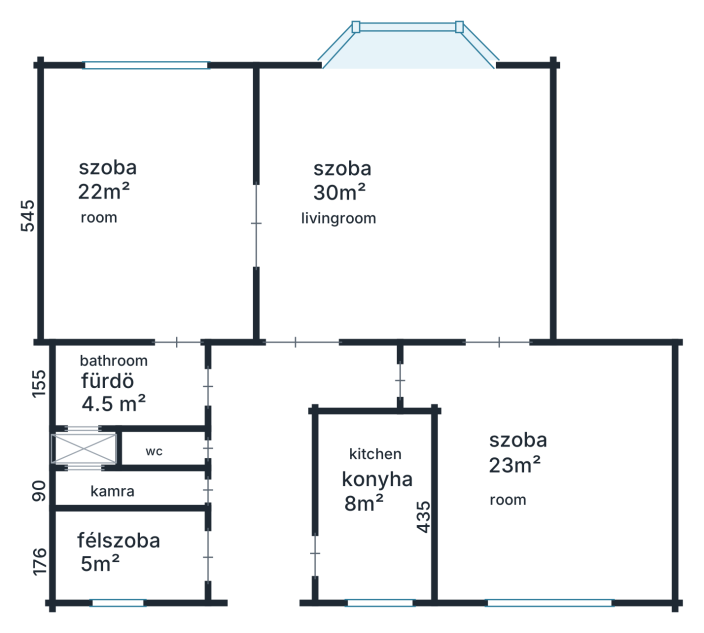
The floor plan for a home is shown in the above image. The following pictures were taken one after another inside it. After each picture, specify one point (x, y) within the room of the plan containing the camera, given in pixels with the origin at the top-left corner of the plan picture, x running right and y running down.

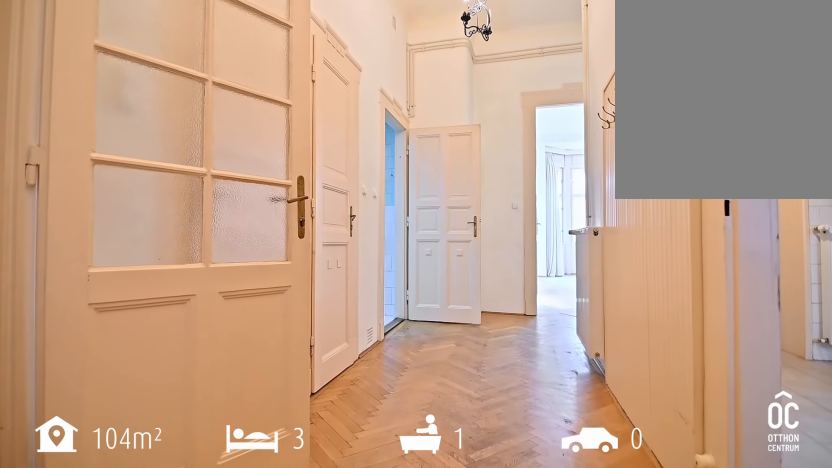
(260, 413)
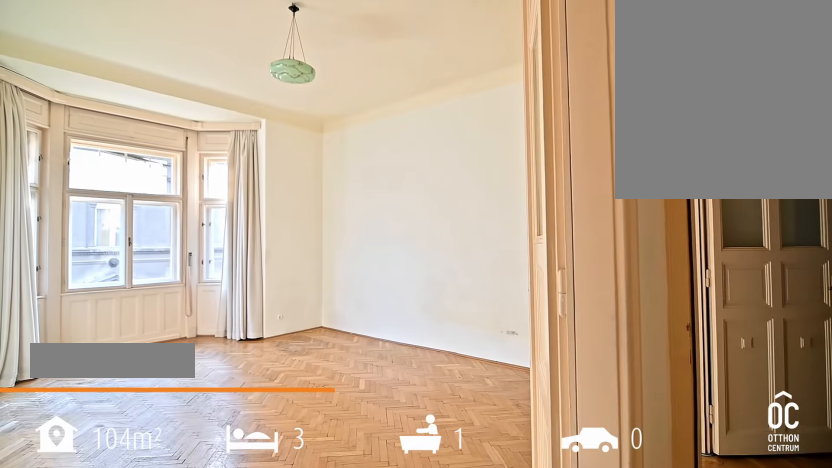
(402, 193)
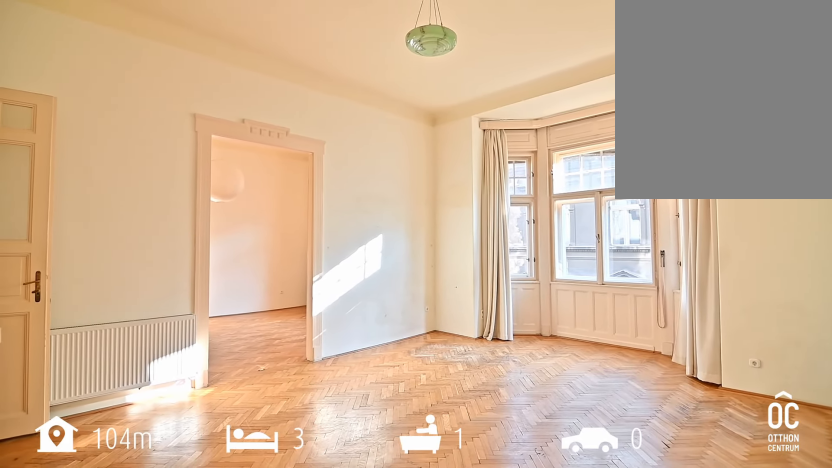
(402, 193)
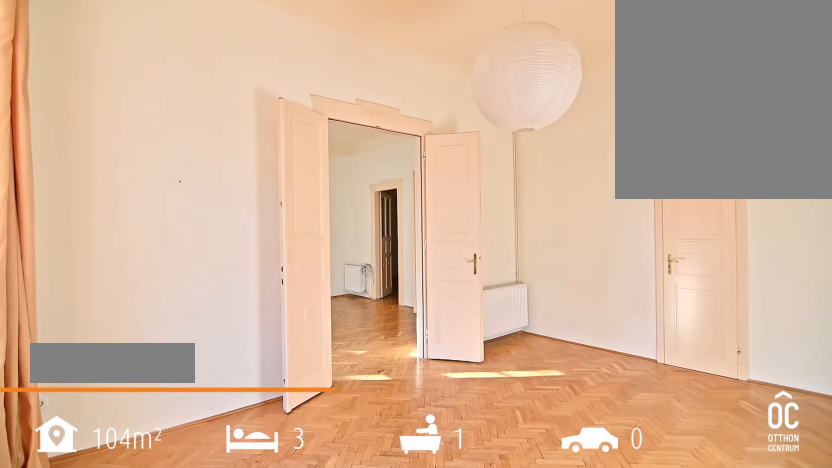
(142, 209)
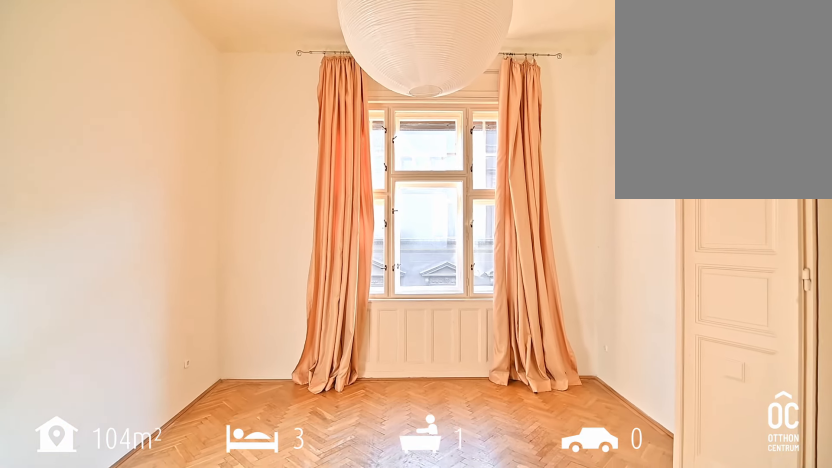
(141, 209)
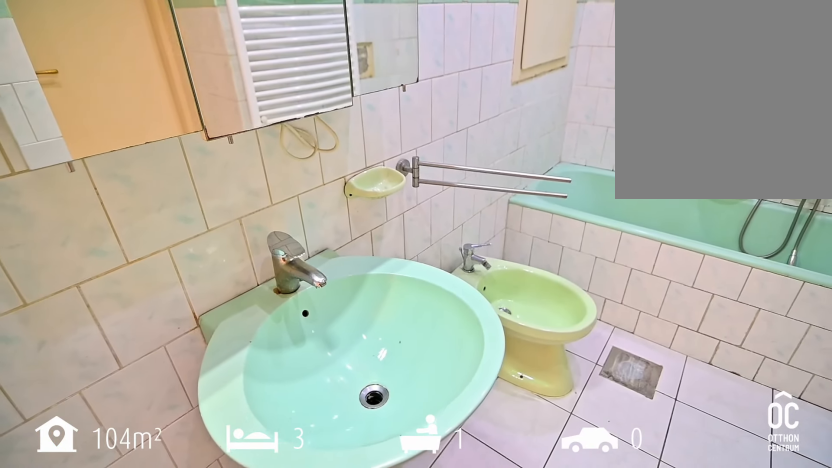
(127, 384)
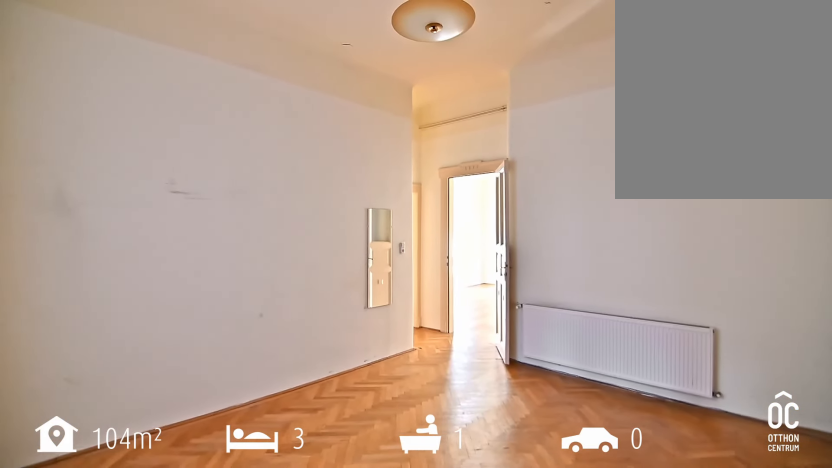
(554, 476)
